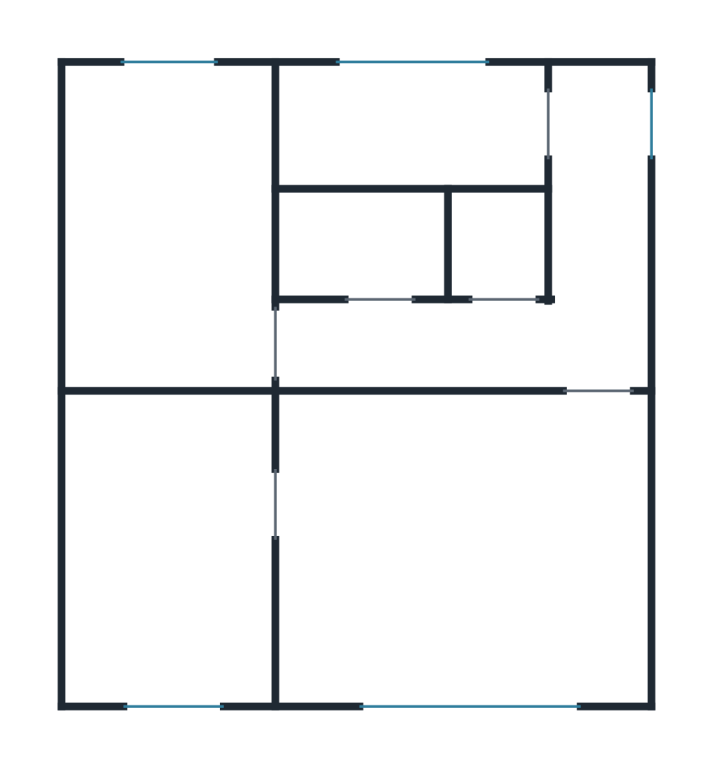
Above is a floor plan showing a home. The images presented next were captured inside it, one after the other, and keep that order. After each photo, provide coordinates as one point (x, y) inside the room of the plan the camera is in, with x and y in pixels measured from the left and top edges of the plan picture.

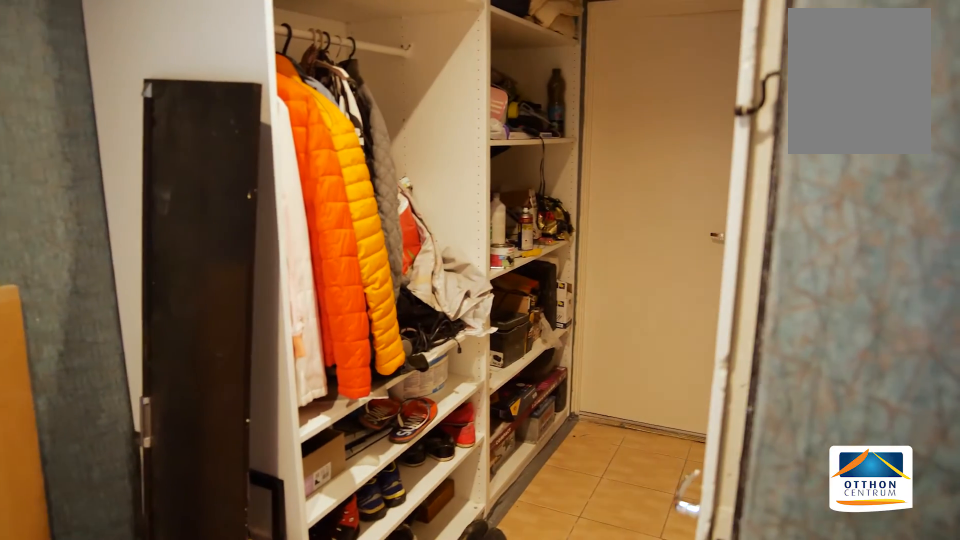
(450, 351)
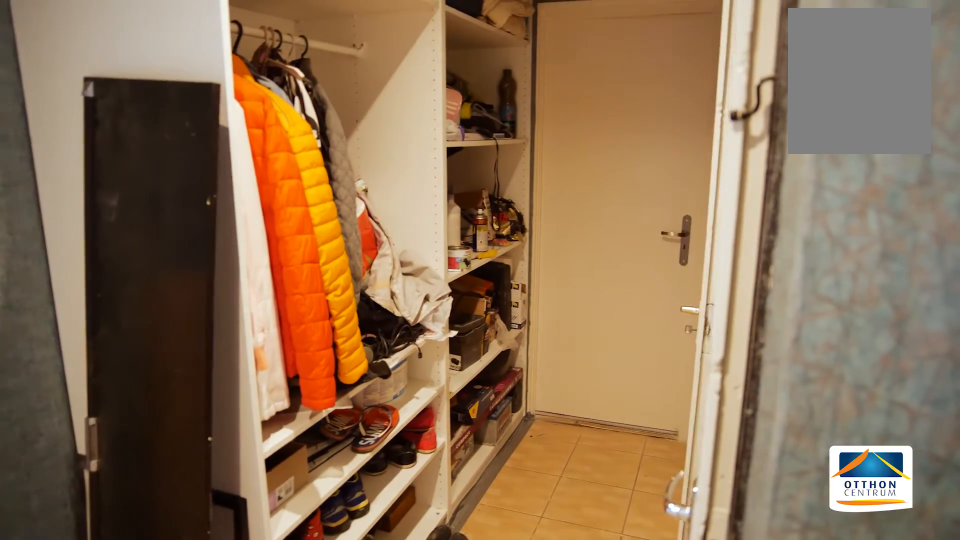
(431, 350)
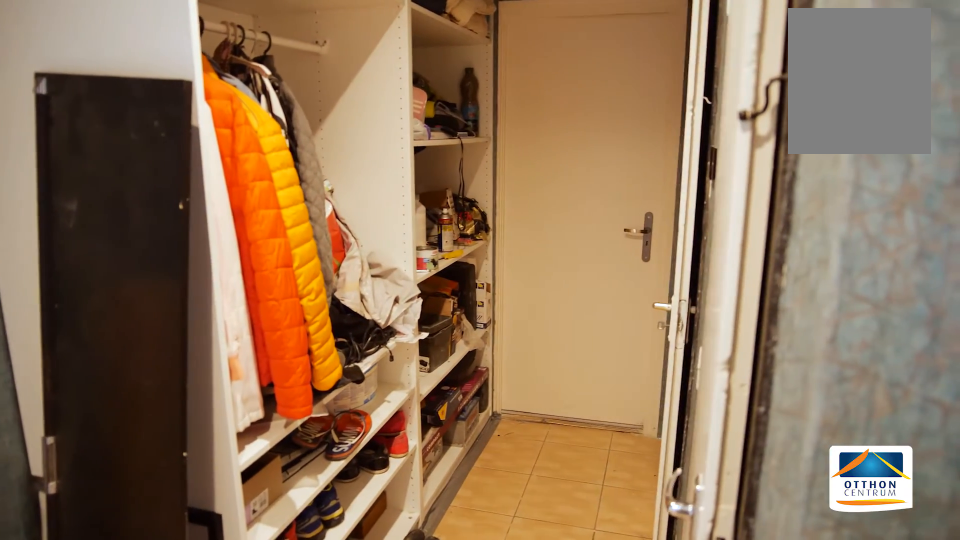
(412, 350)
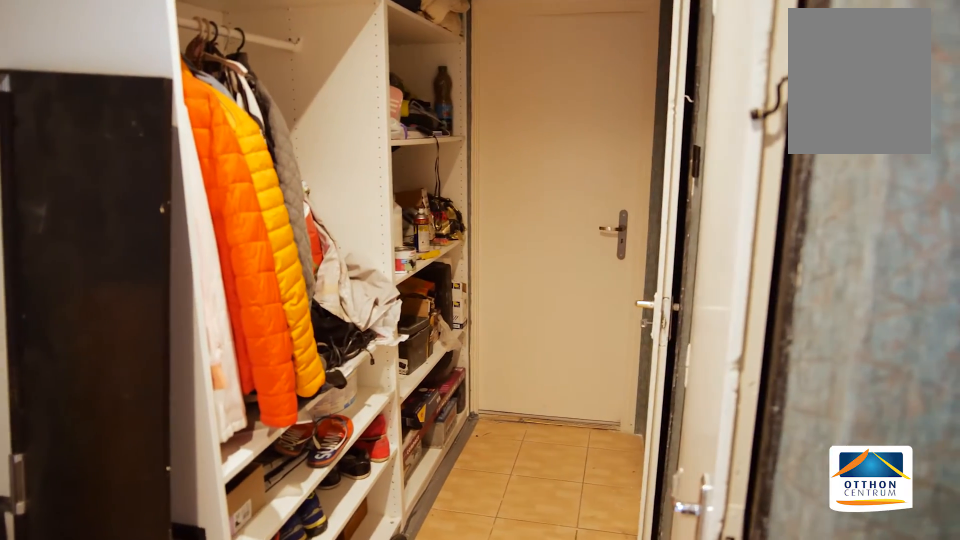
(390, 351)
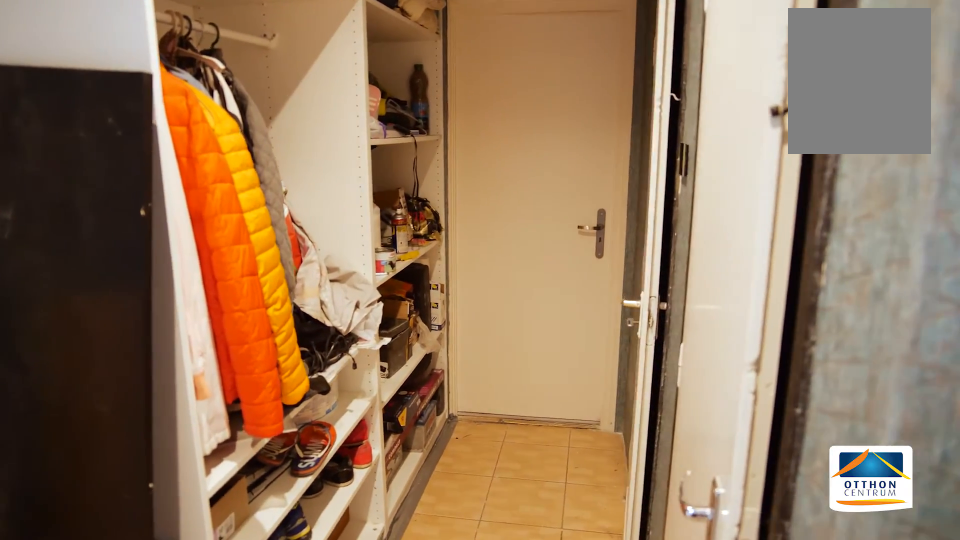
(369, 350)
